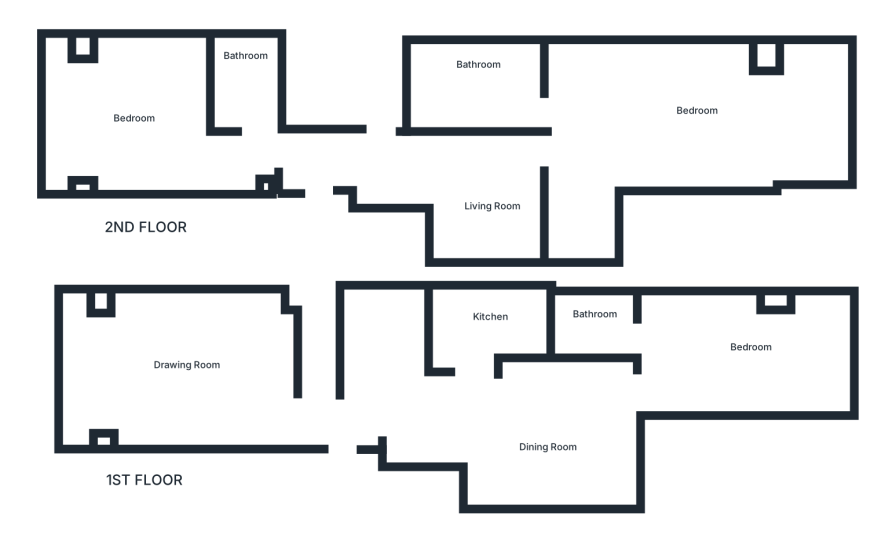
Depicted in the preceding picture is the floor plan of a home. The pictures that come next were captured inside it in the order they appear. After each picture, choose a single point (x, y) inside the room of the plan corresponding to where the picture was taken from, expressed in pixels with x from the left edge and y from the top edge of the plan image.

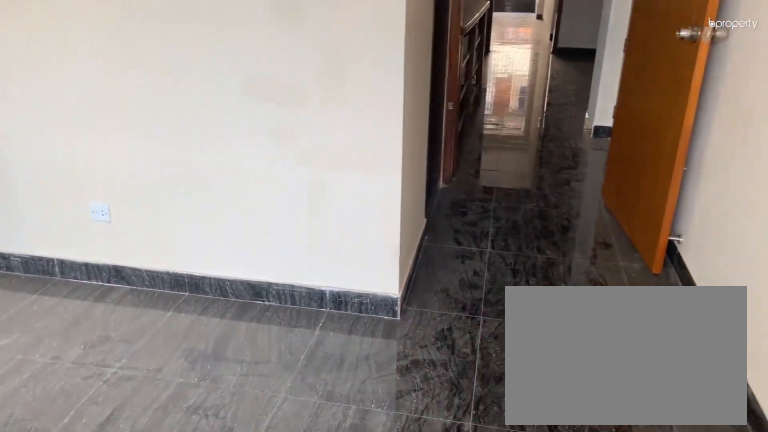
(137, 110)
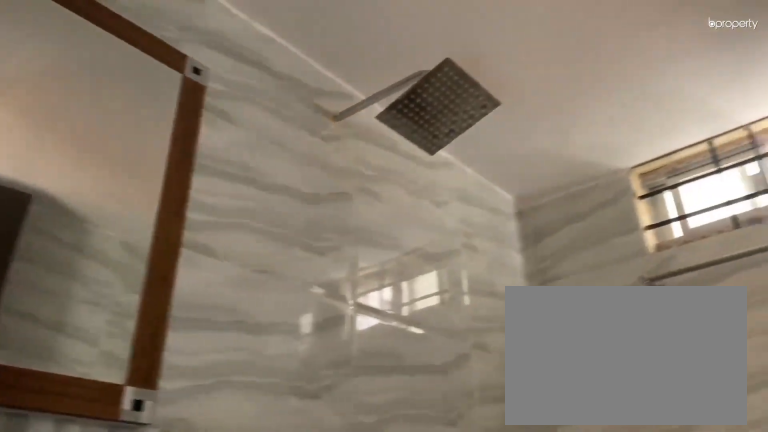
(252, 90)
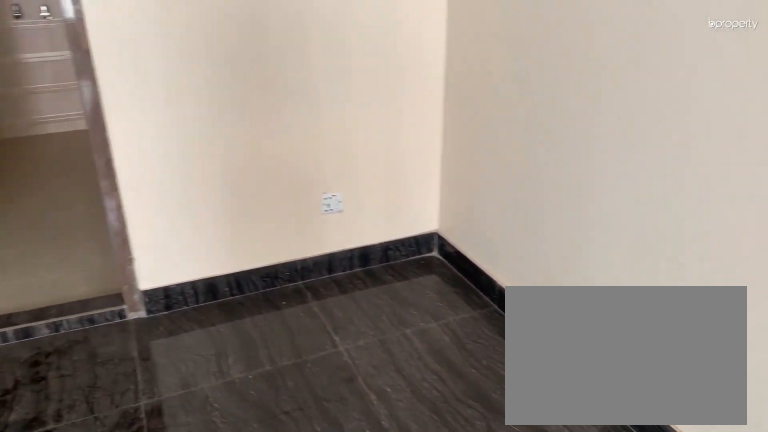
(690, 126)
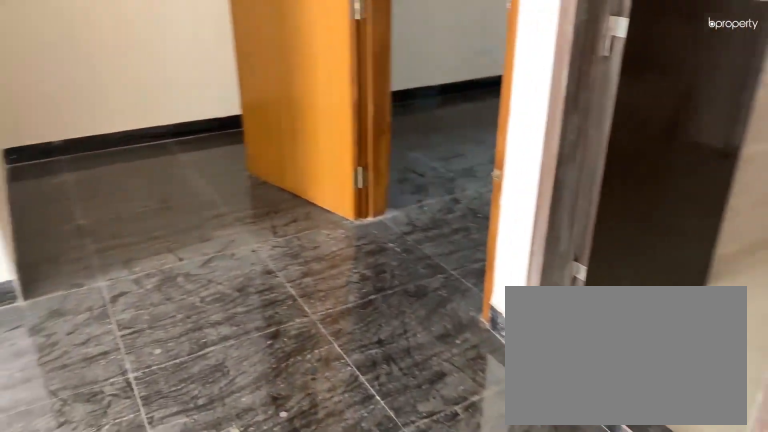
(690, 126)
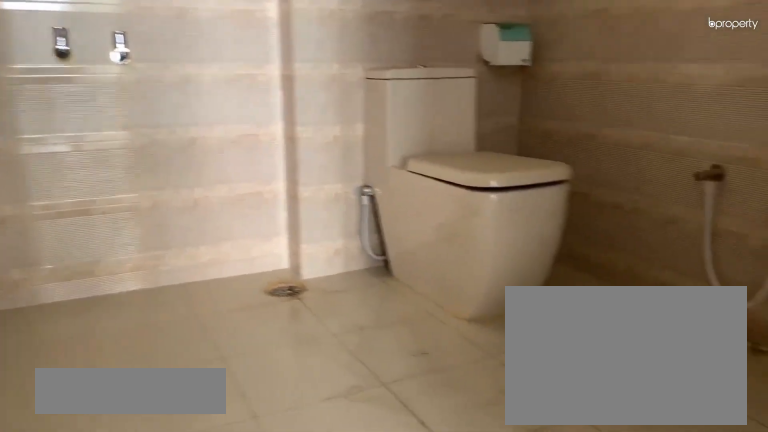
(473, 81)
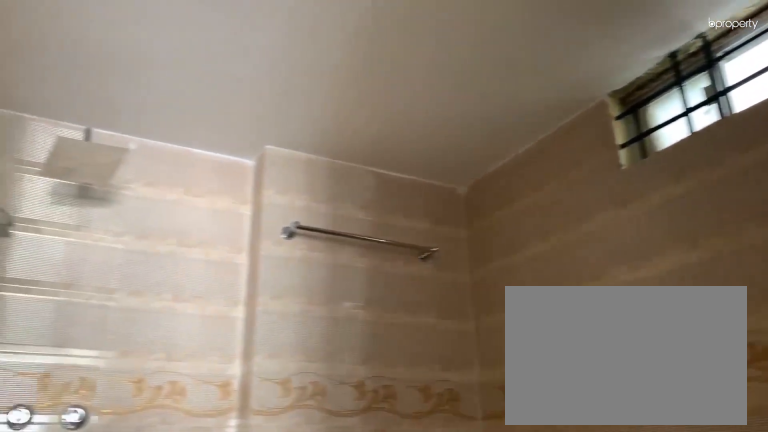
(473, 81)
